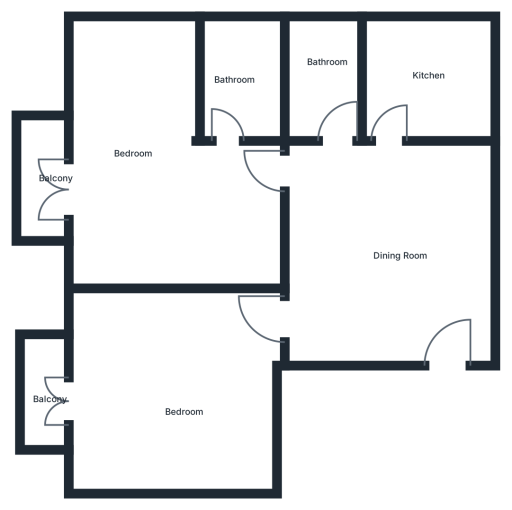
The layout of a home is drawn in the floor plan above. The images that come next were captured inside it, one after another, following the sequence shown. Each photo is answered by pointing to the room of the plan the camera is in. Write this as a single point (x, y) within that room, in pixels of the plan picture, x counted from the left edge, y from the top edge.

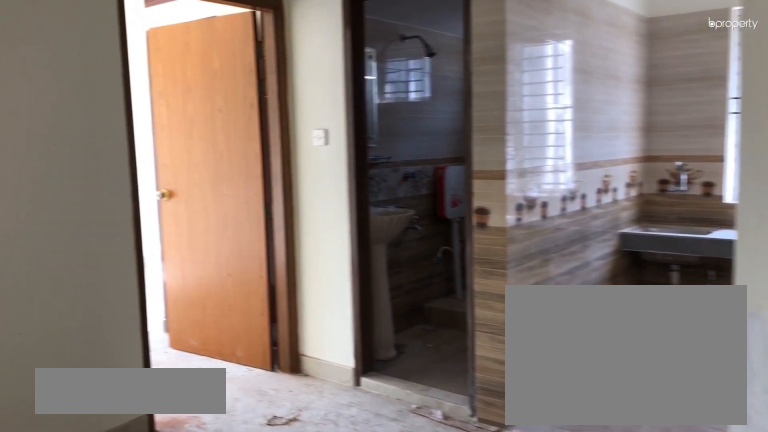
(389, 247)
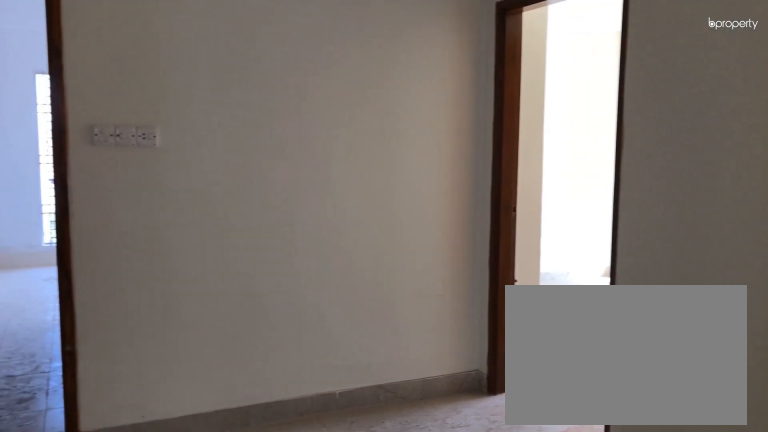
(387, 236)
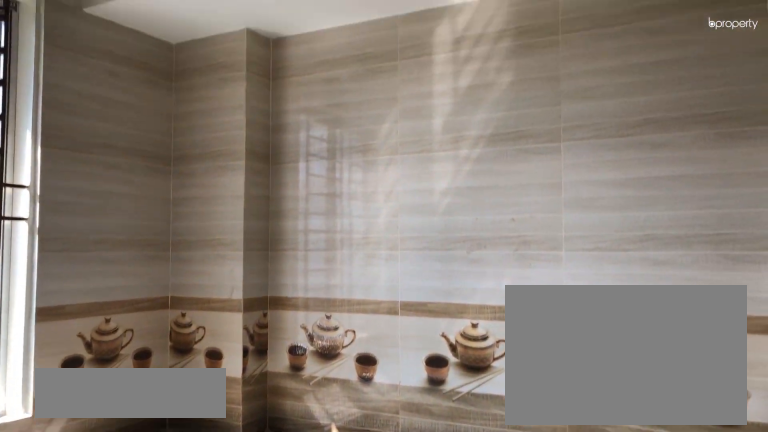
(423, 80)
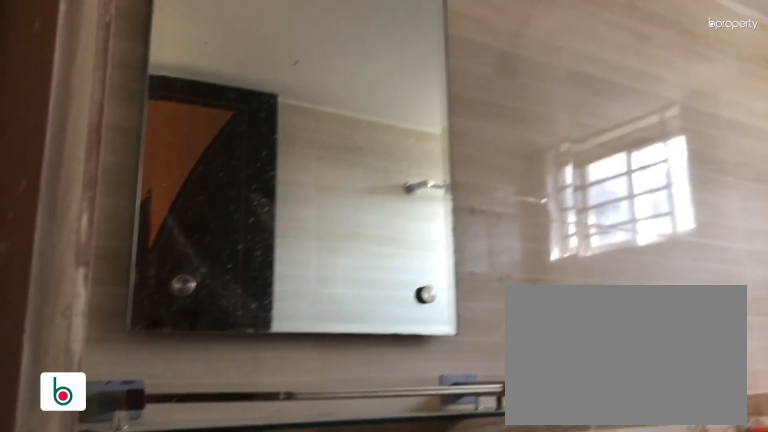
(331, 90)
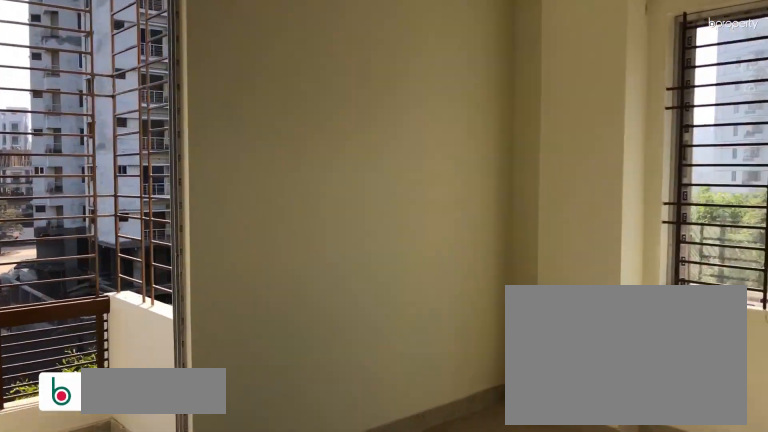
(147, 177)
